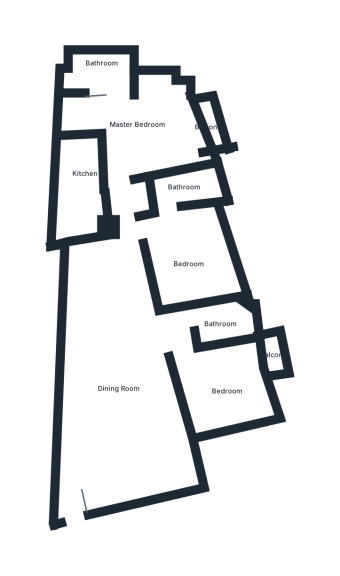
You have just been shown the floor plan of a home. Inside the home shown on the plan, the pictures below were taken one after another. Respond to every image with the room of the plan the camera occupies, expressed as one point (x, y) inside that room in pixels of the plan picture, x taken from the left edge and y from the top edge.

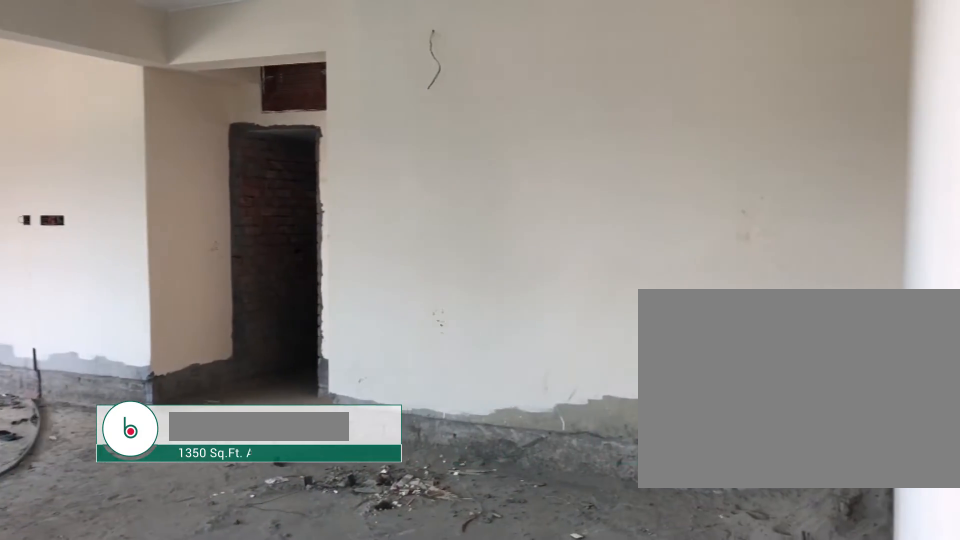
(98, 385)
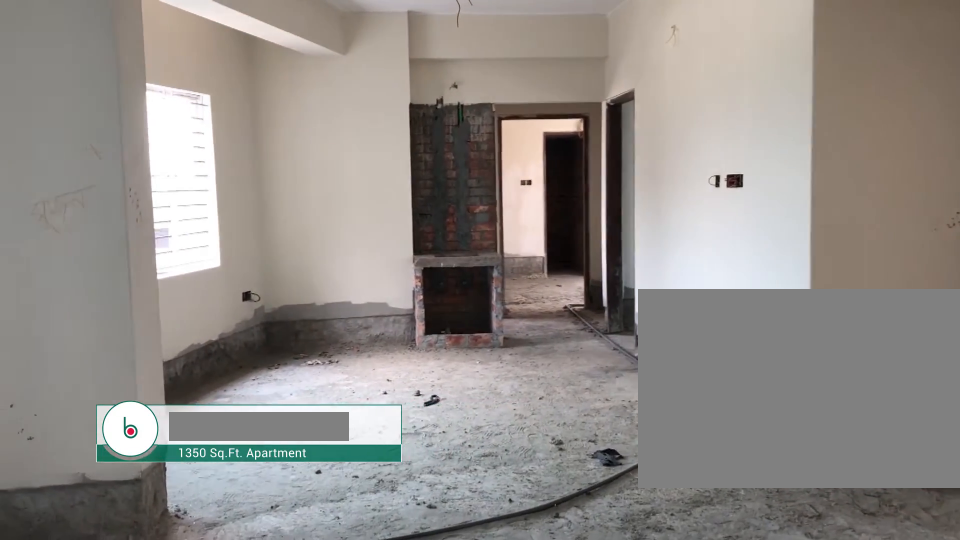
(98, 385)
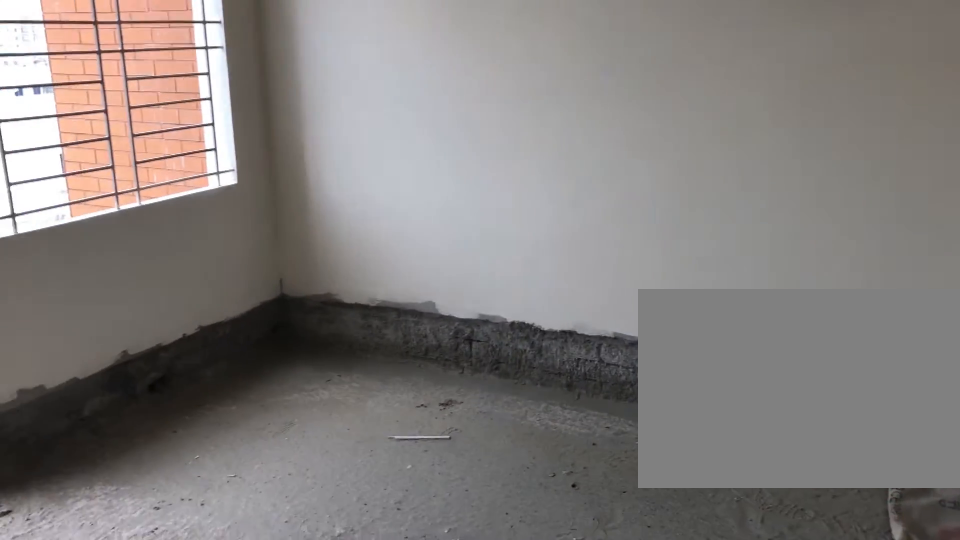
(230, 398)
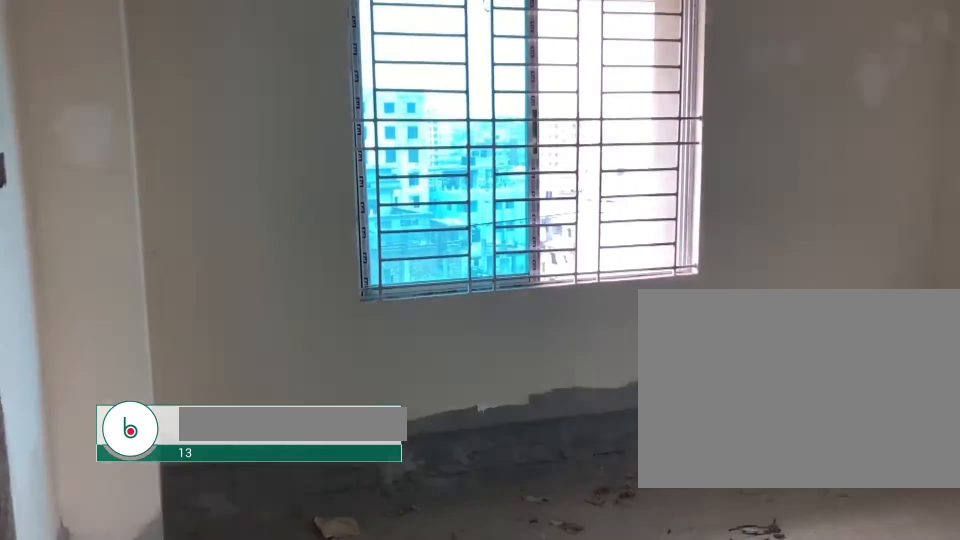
(186, 259)
